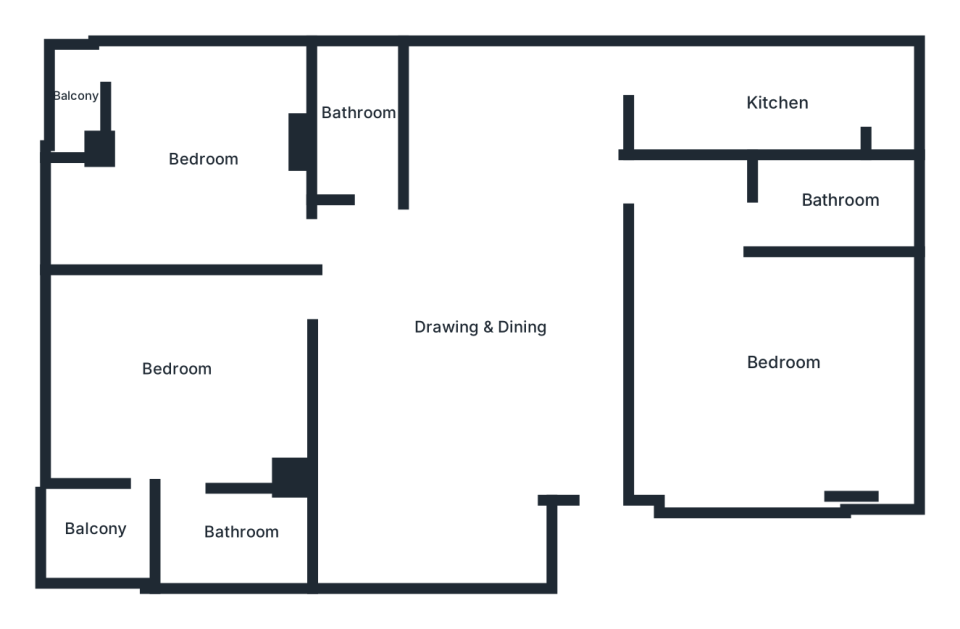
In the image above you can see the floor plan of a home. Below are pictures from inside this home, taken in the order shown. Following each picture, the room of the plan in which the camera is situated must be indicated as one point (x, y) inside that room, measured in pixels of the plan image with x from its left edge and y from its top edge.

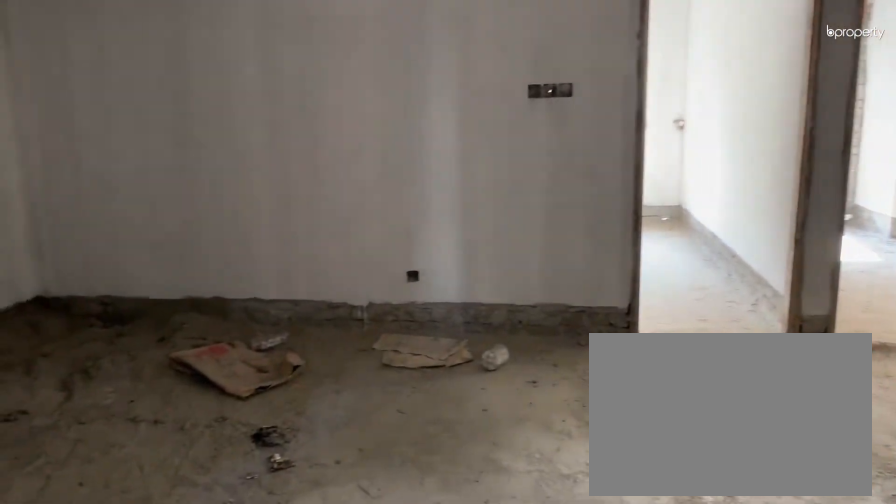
(483, 326)
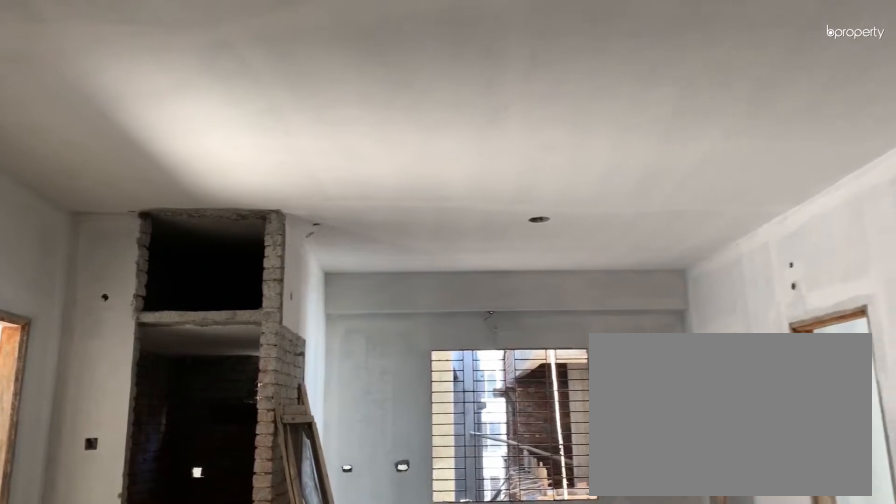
(483, 326)
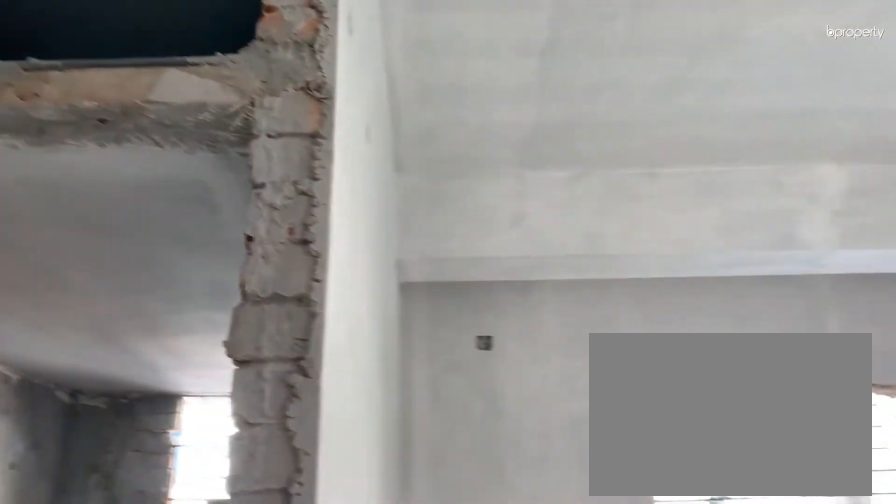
(783, 361)
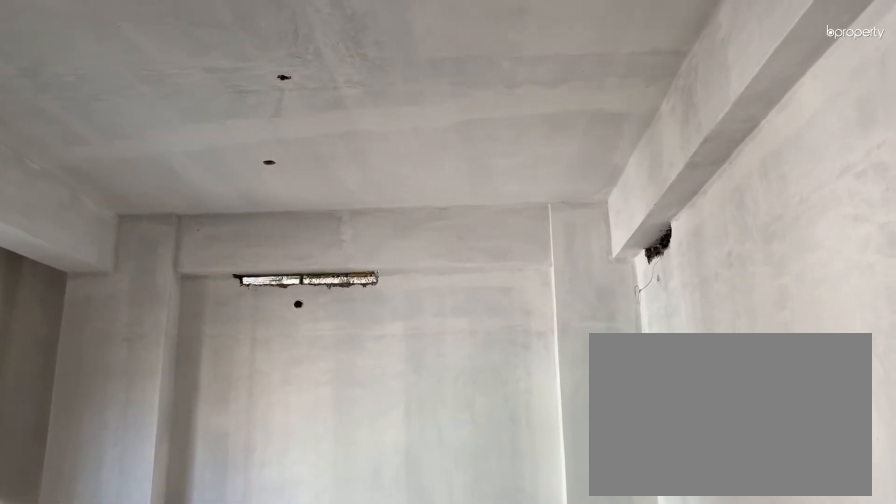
(783, 361)
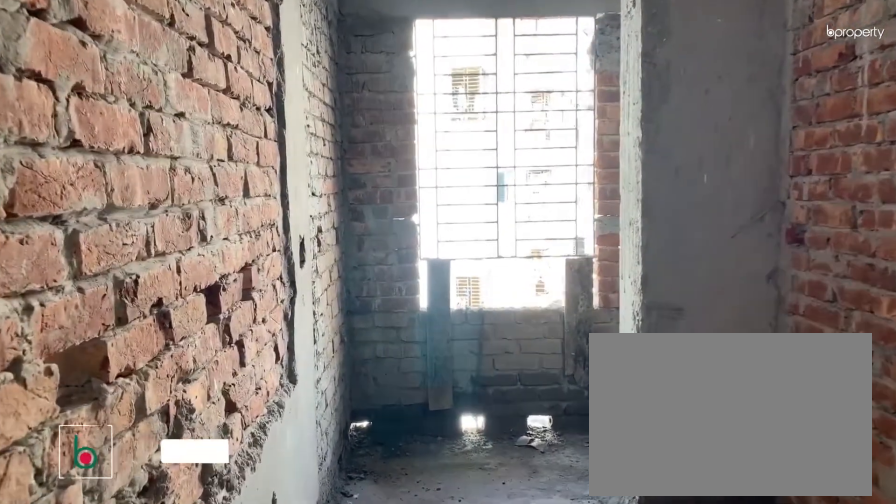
(769, 104)
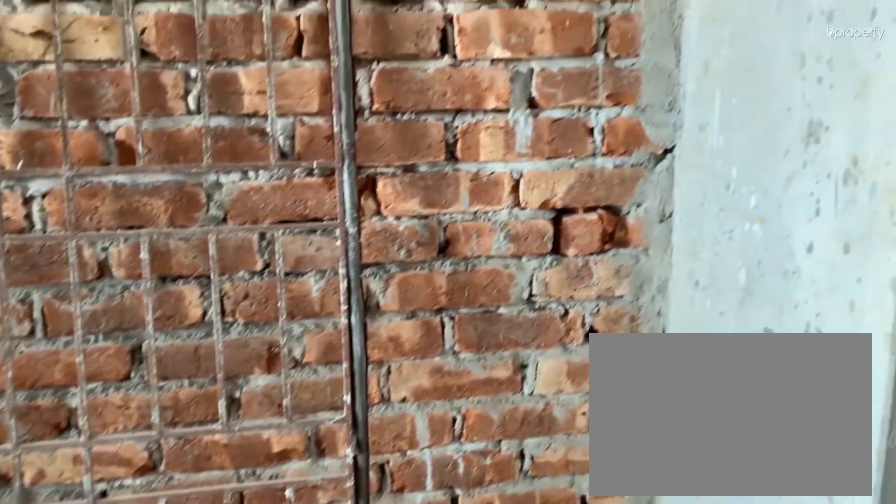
(769, 104)
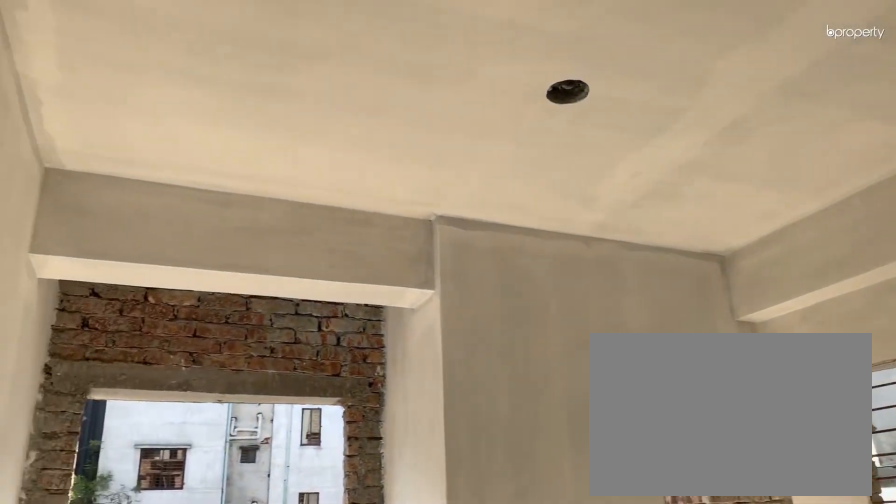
(205, 156)
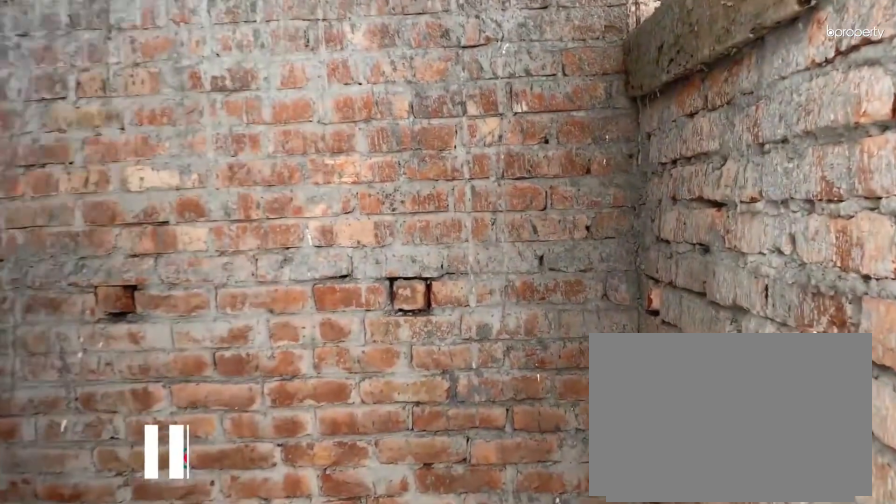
(235, 531)
